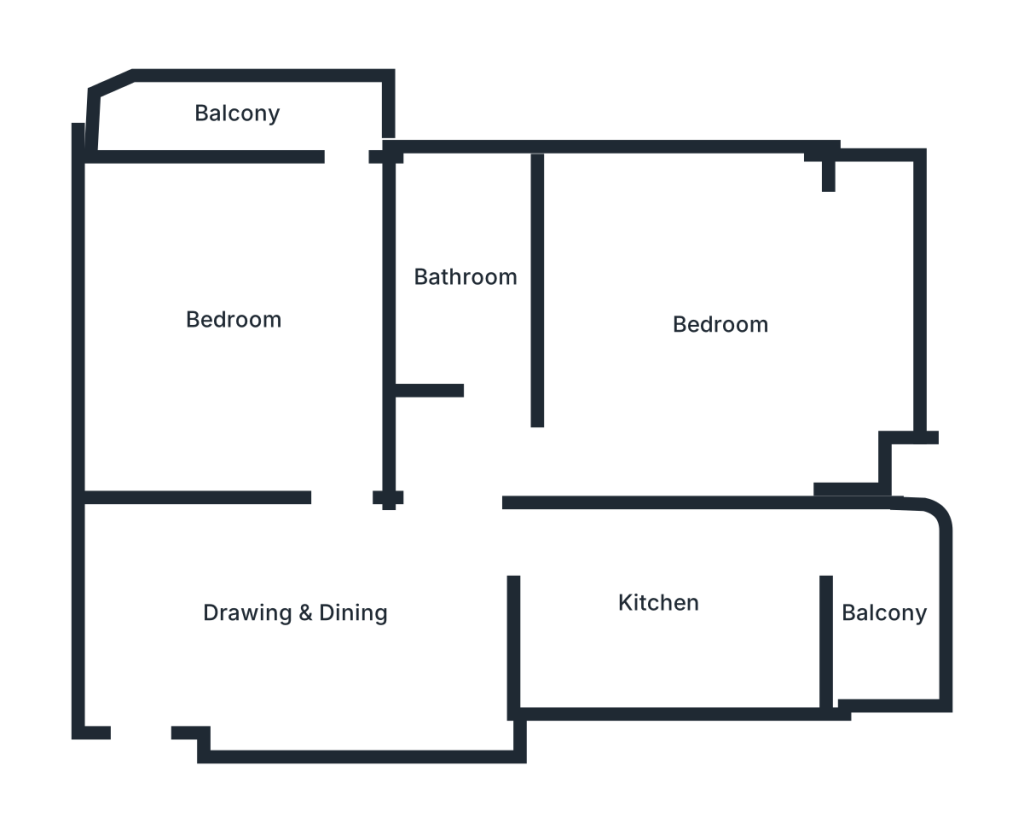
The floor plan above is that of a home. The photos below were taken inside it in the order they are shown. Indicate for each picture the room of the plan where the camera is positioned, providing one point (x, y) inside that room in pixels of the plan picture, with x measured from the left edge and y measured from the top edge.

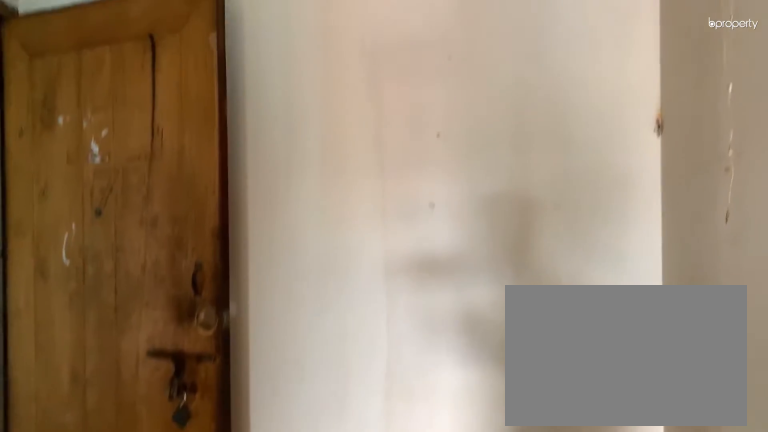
(303, 610)
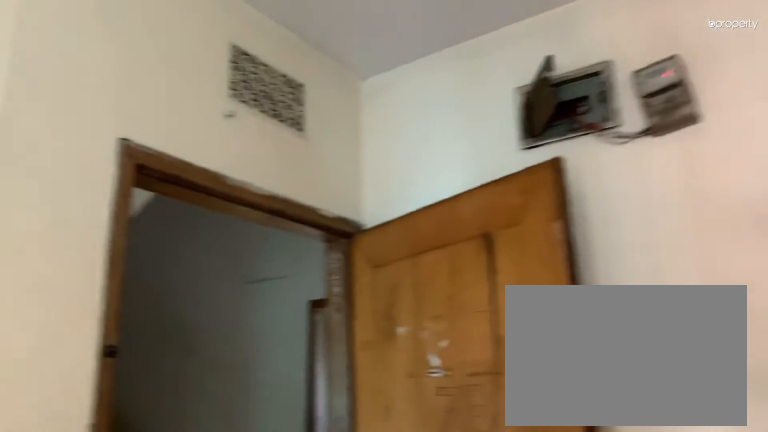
(303, 610)
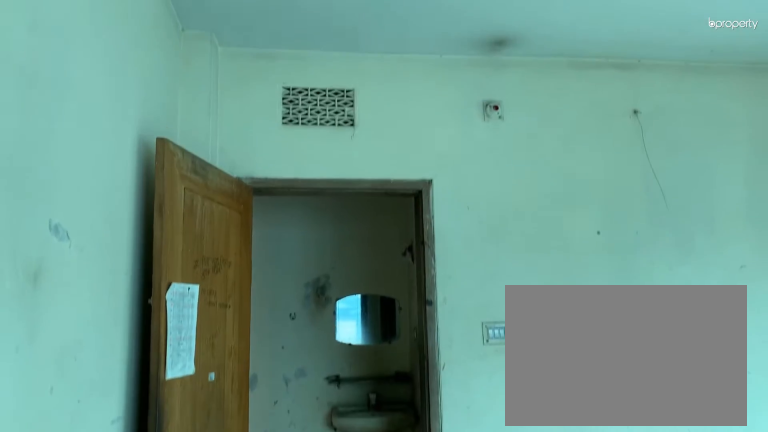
(717, 323)
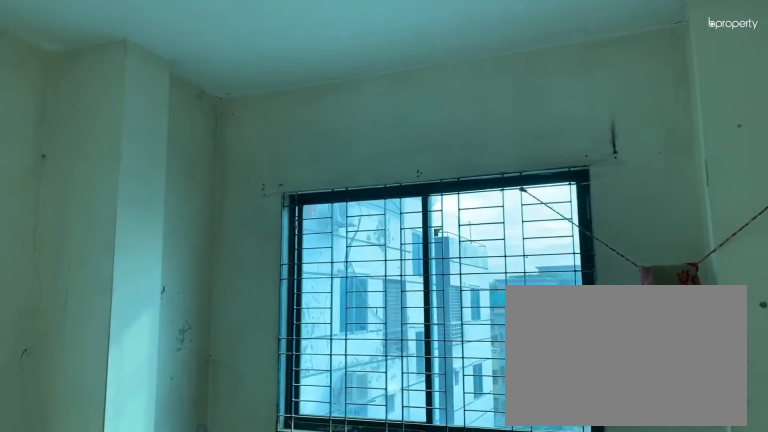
(717, 323)
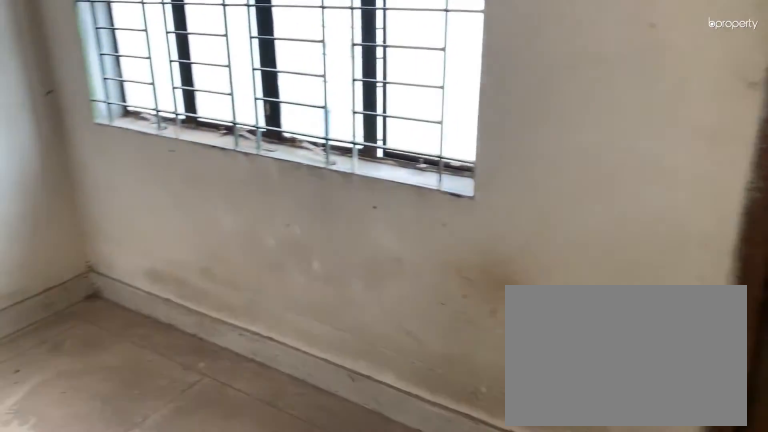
(232, 323)
